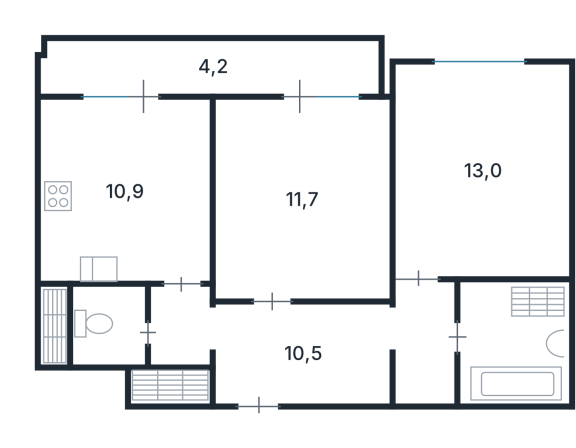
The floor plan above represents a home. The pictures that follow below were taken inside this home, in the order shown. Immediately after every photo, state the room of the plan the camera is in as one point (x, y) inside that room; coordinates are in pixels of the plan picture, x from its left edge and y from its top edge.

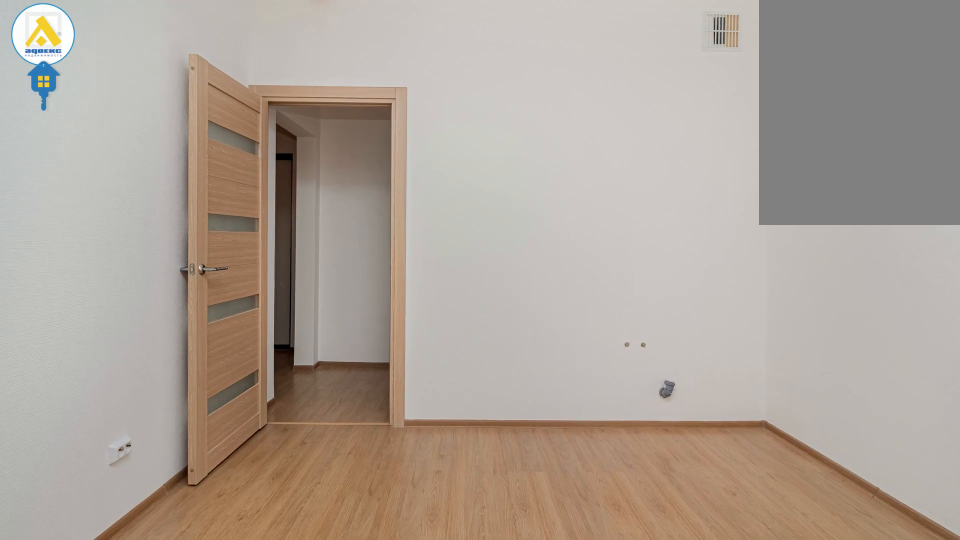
(121, 203)
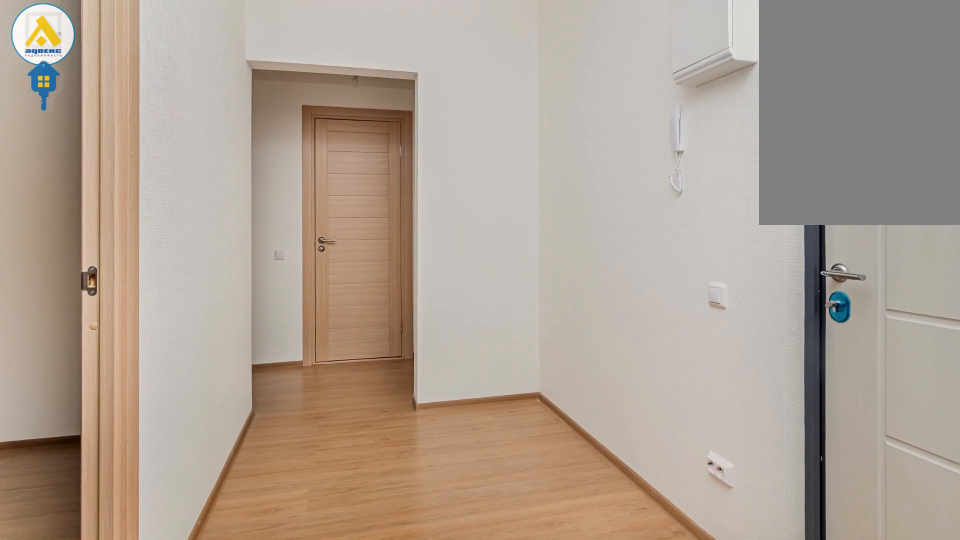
(302, 344)
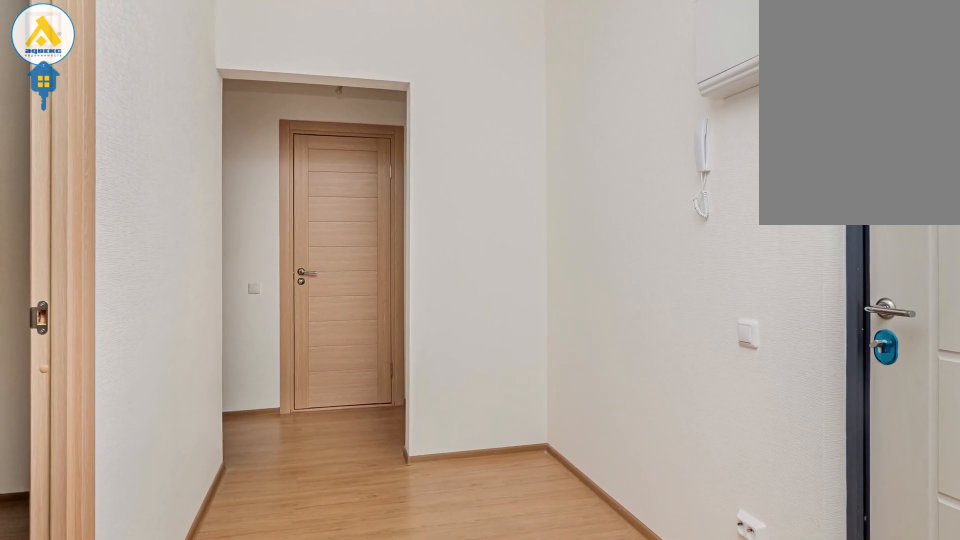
(302, 344)
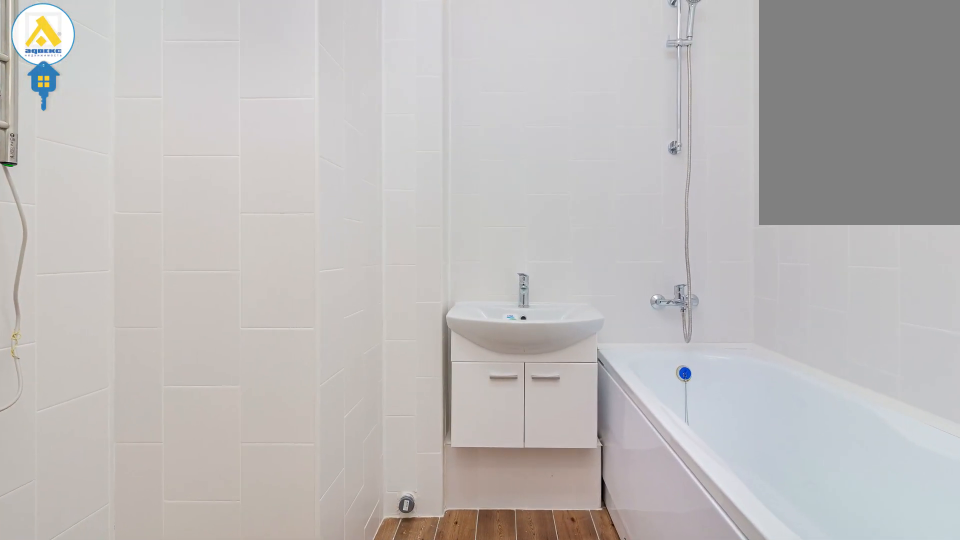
(508, 333)
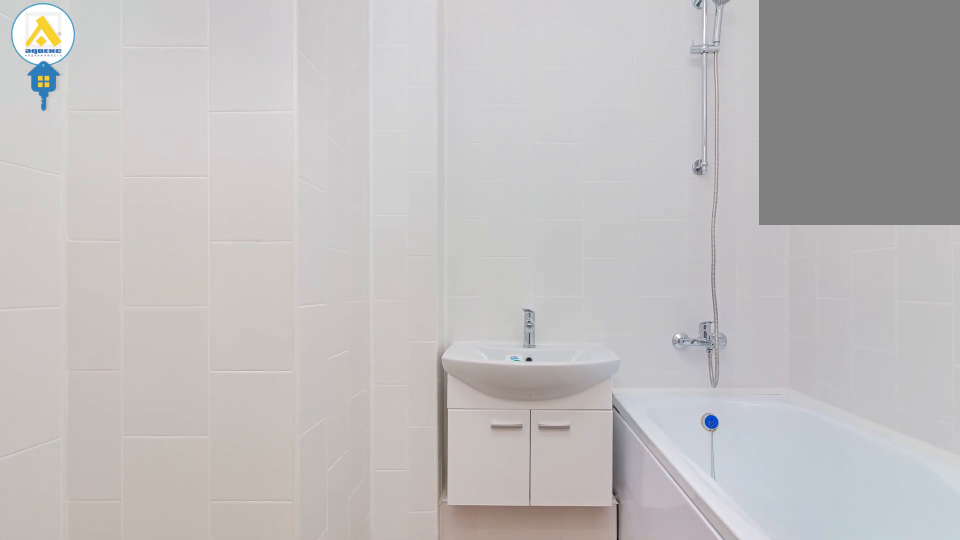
(508, 333)
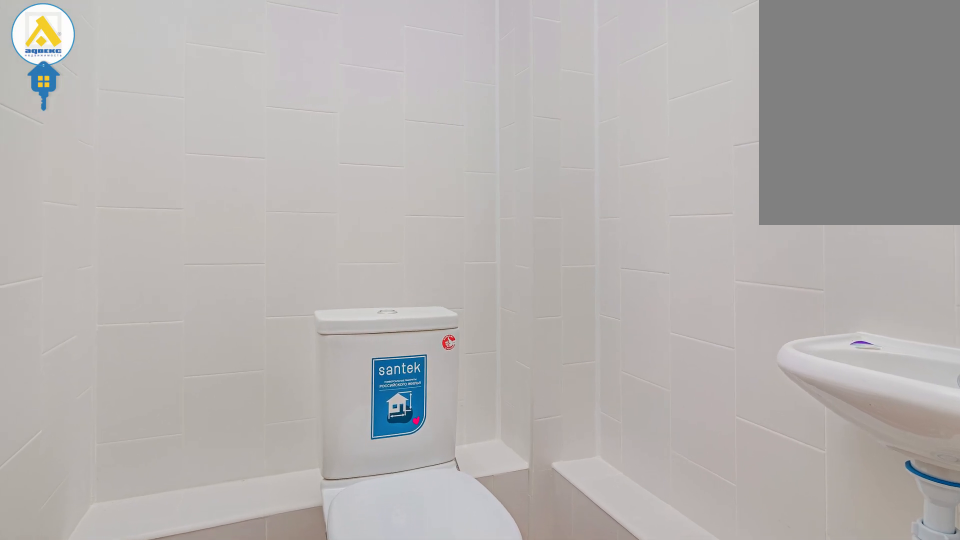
(119, 326)
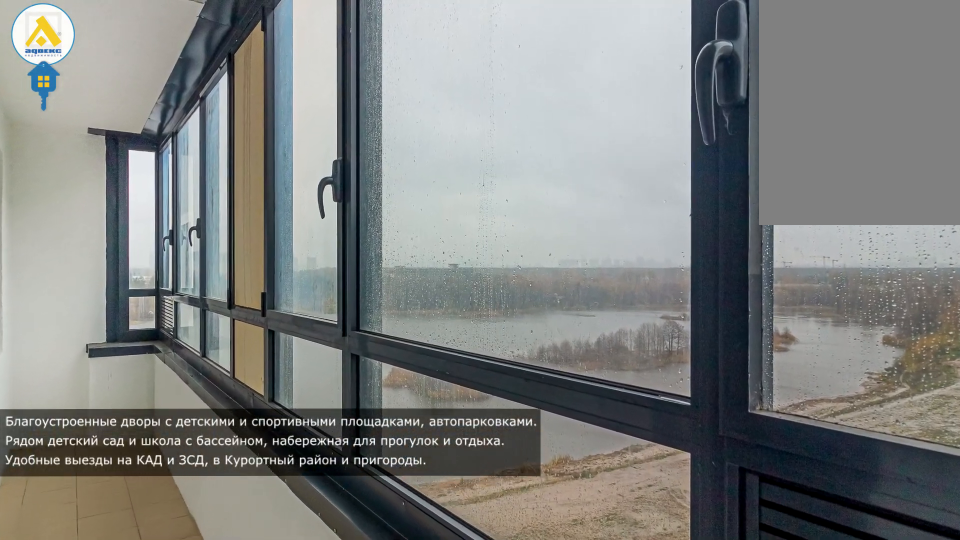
(207, 84)
